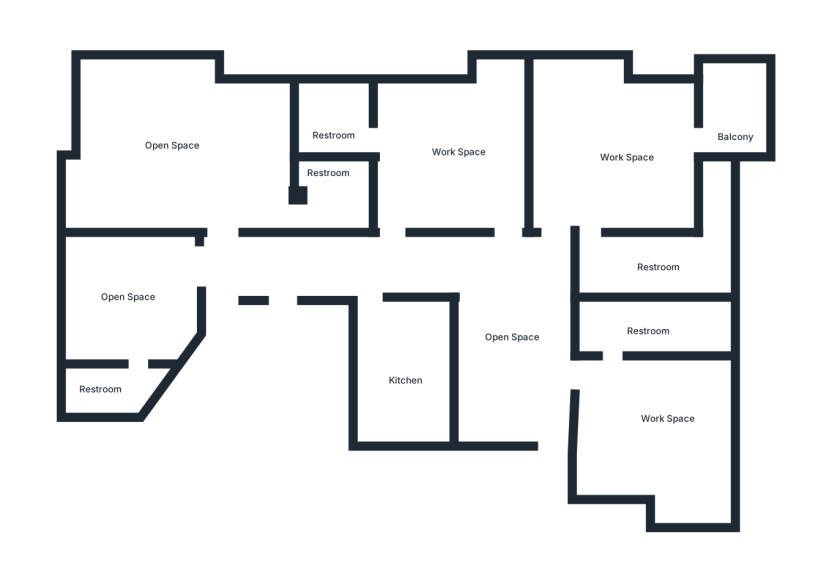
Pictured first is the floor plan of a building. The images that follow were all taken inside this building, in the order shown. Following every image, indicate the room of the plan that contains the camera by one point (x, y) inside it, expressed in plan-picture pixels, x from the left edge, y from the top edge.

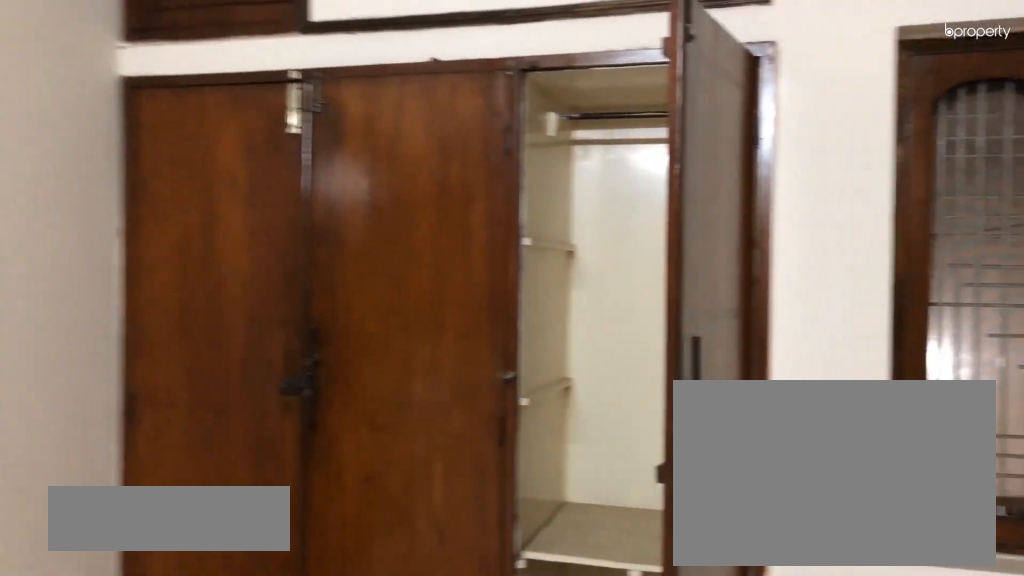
(649, 419)
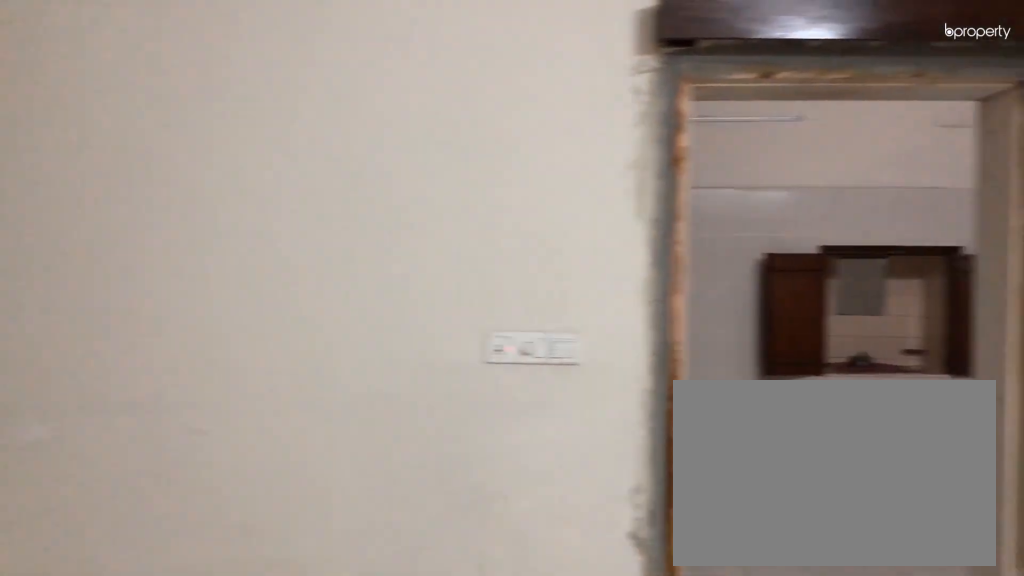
(649, 419)
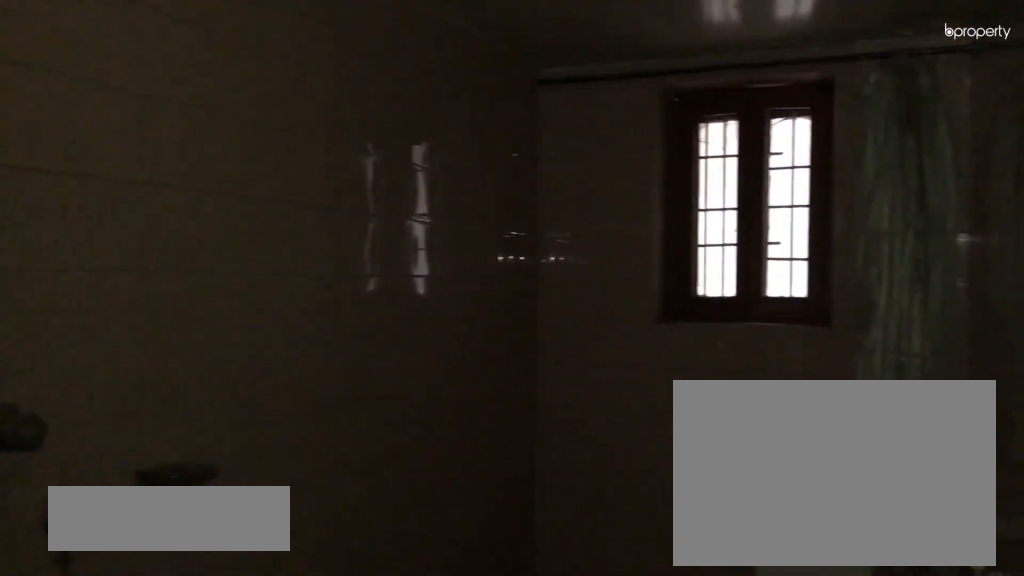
(659, 322)
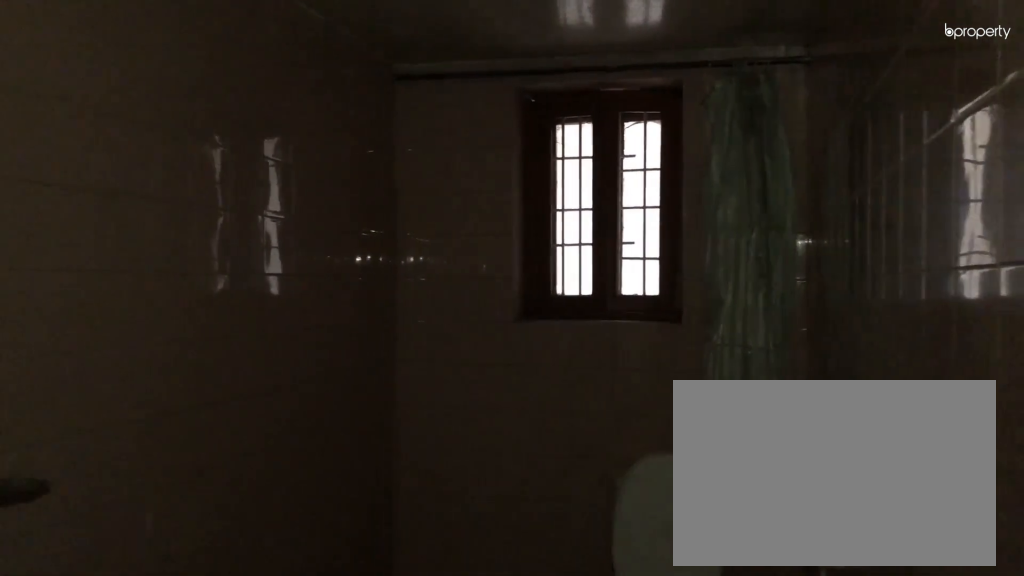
(659, 322)
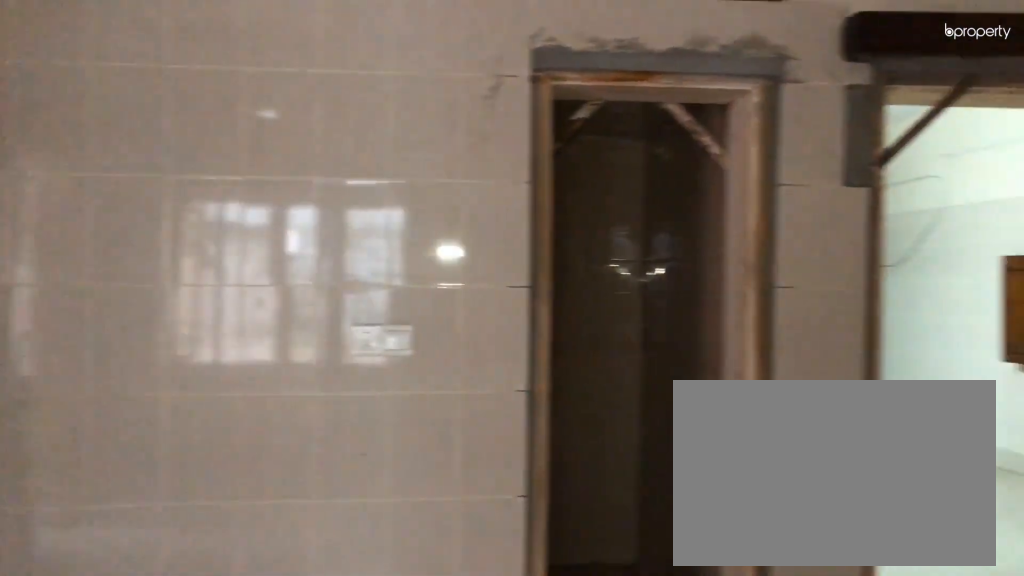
(617, 161)
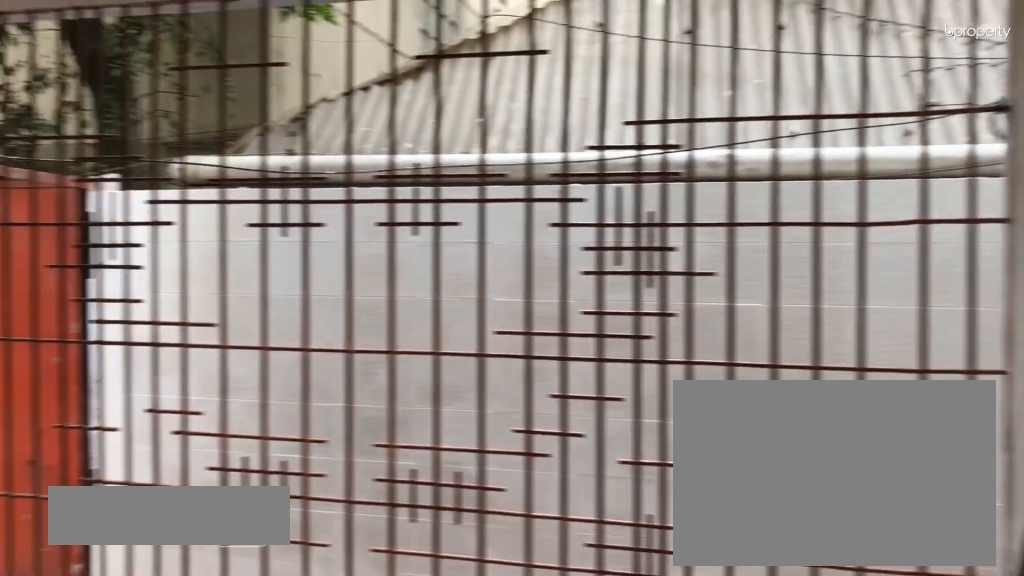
(736, 128)
